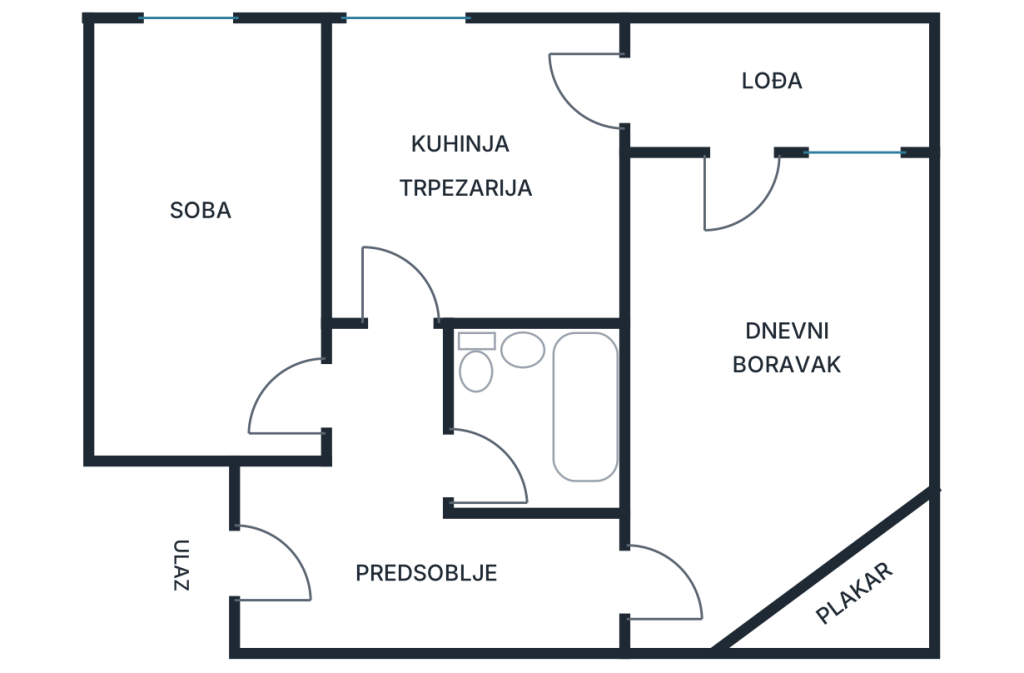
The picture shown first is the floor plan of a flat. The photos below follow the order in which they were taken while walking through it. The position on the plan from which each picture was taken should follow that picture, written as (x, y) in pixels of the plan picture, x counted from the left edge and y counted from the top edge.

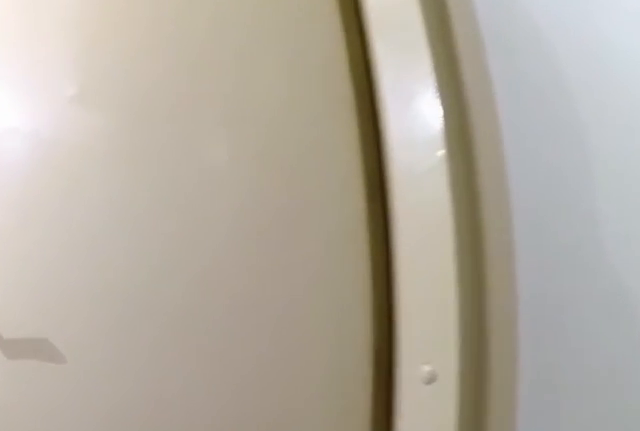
(370, 440)
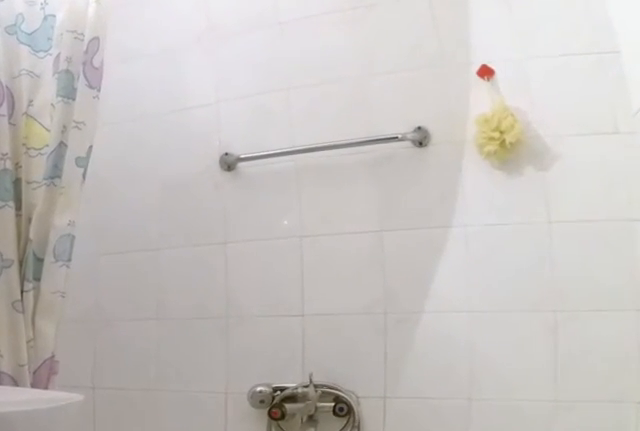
(455, 446)
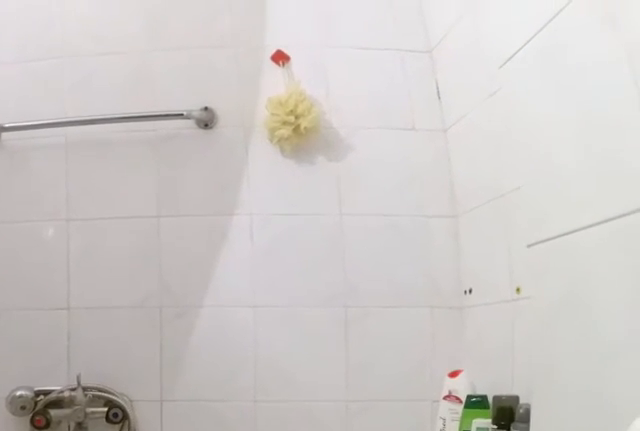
(484, 440)
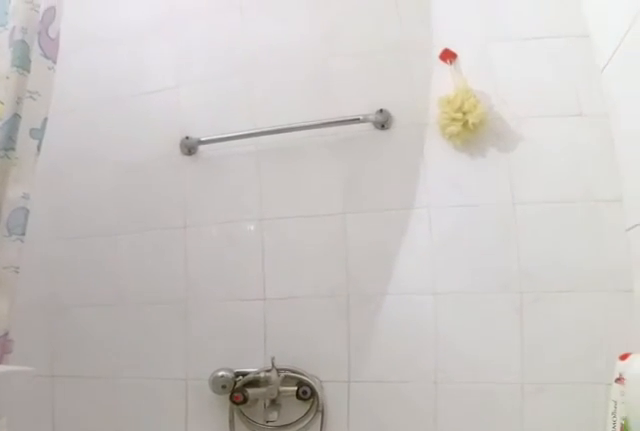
(466, 461)
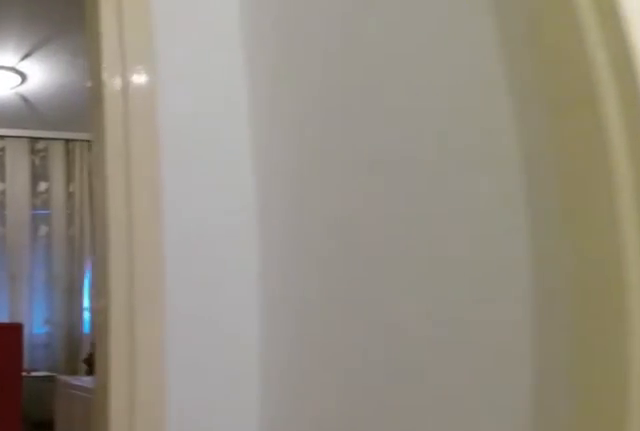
(384, 486)
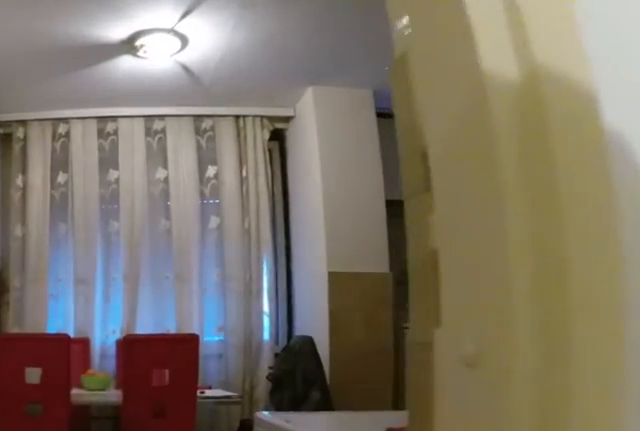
(378, 422)
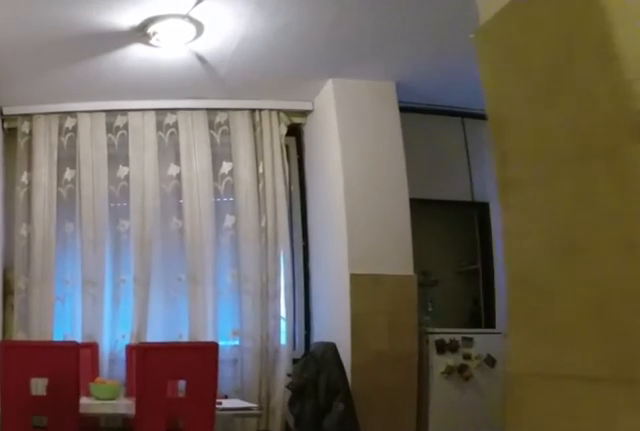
(379, 400)
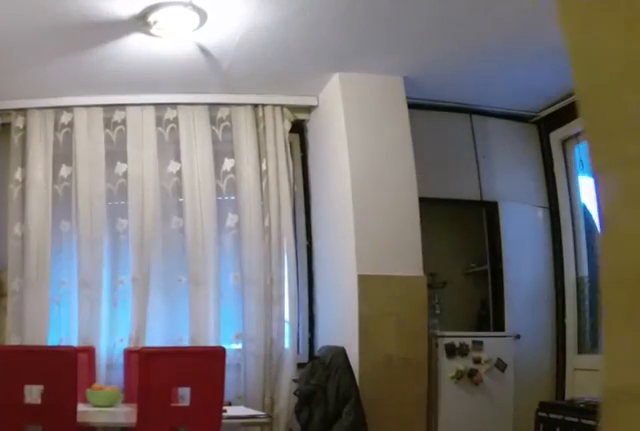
(379, 379)
